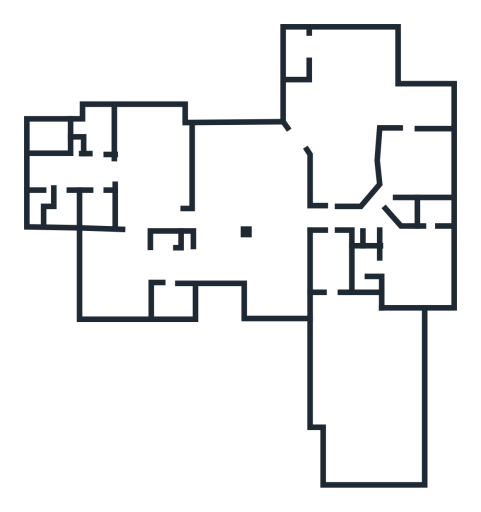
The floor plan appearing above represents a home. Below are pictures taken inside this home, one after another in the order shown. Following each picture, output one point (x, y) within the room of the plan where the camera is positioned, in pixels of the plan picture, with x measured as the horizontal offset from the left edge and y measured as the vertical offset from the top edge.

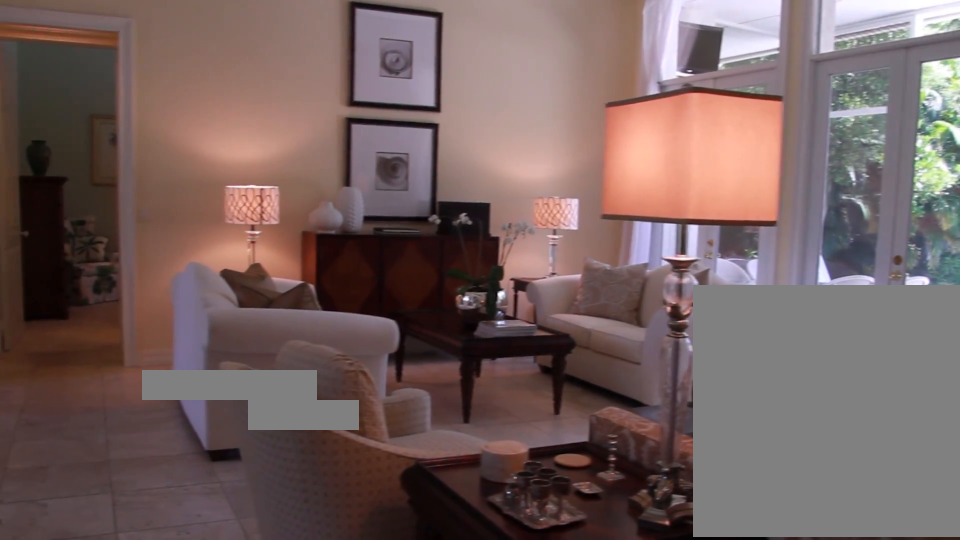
(247, 188)
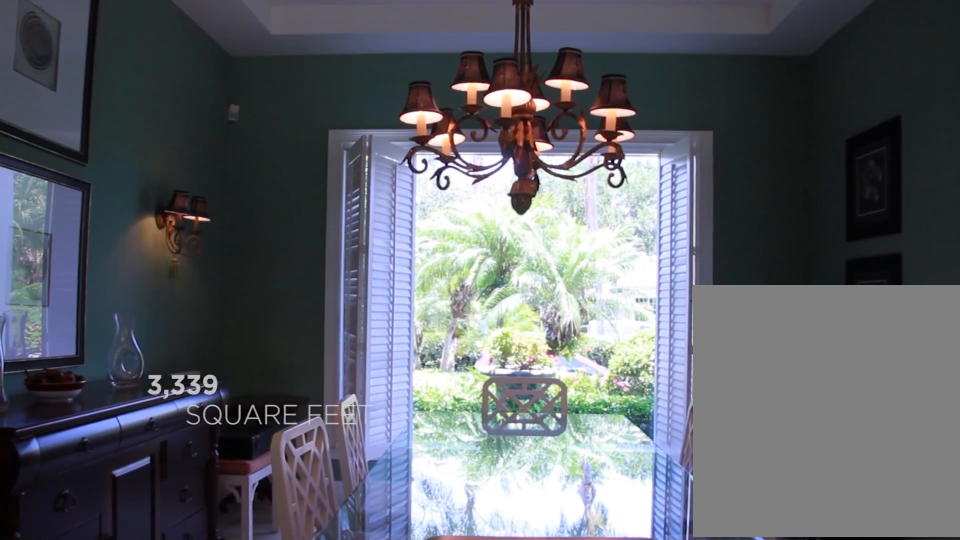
(277, 272)
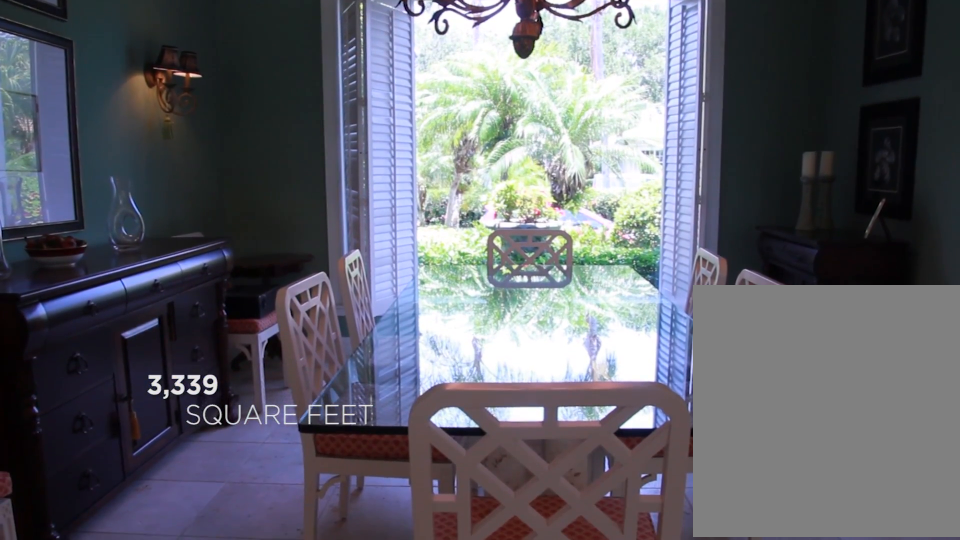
(277, 272)
